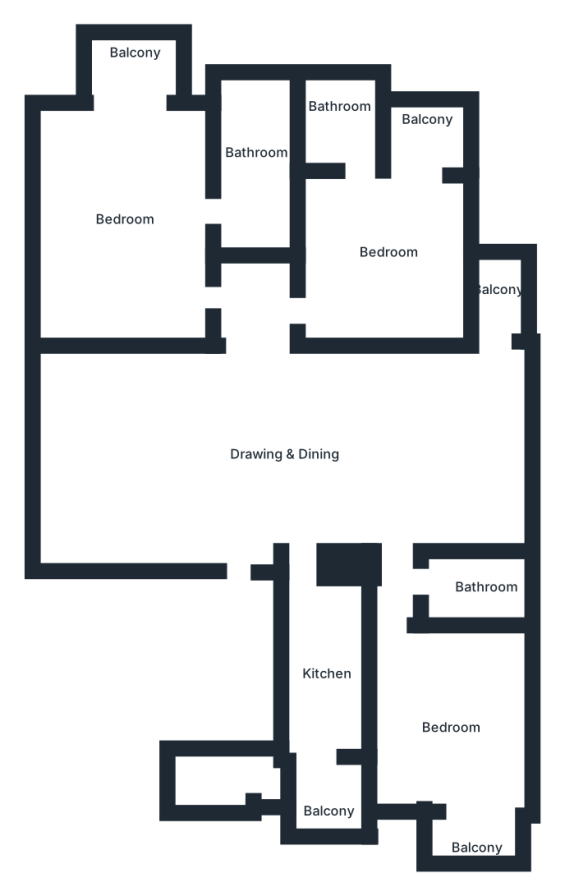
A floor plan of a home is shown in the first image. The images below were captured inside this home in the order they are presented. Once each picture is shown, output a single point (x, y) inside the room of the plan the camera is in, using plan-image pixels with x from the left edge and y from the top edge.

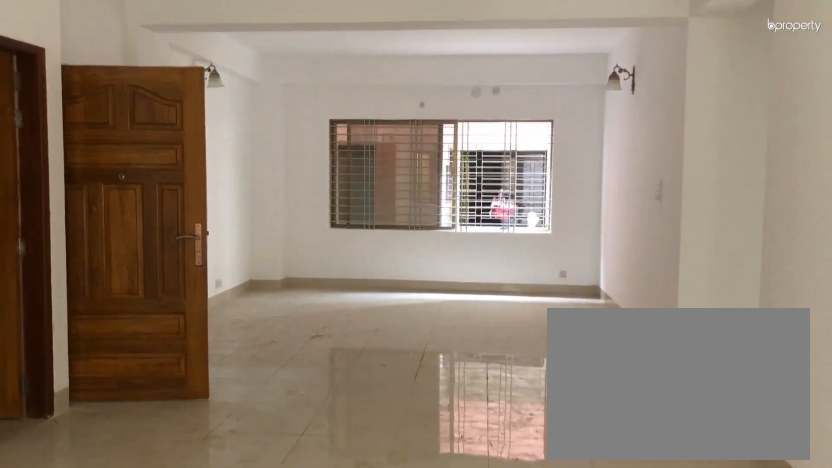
(321, 453)
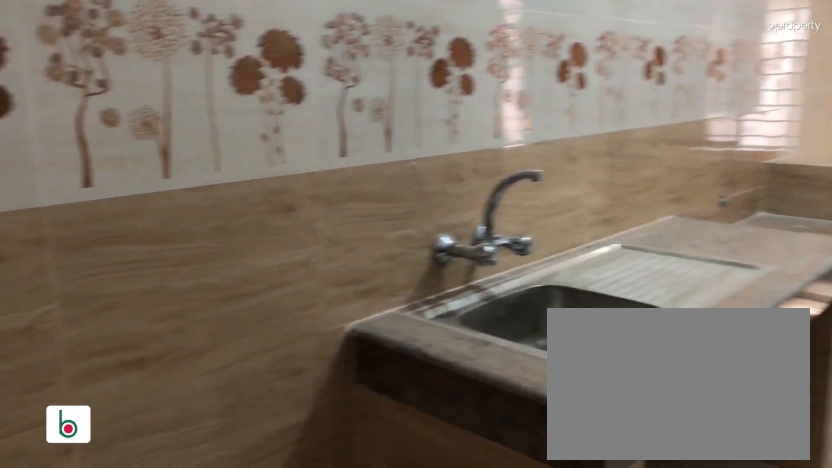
(324, 679)
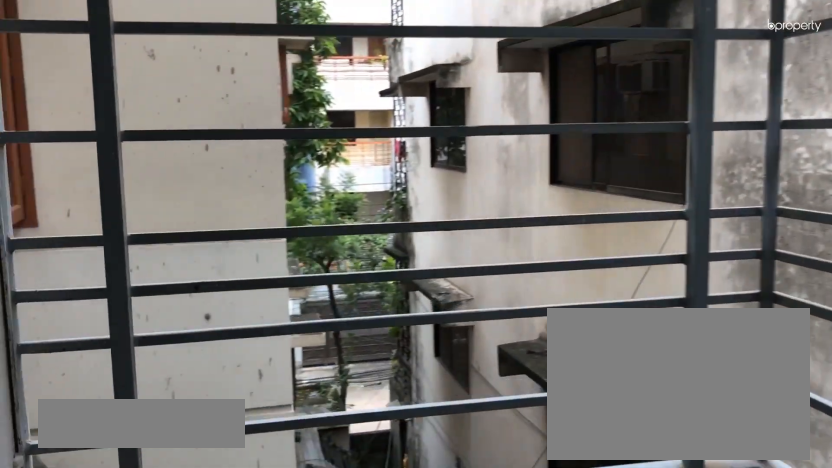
(478, 833)
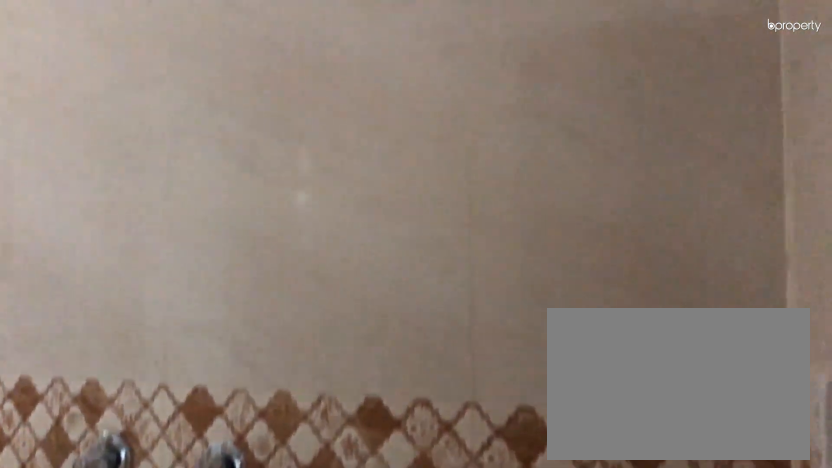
(466, 582)
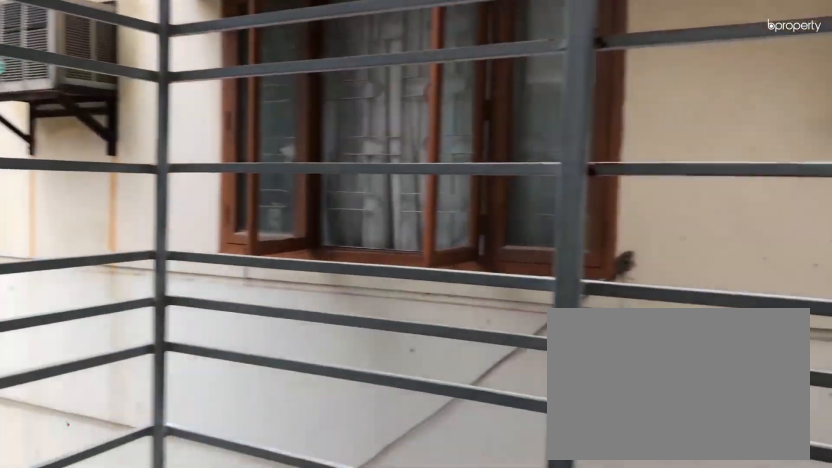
(495, 286)
